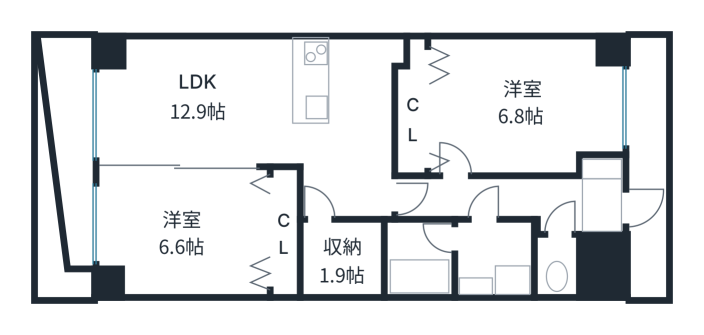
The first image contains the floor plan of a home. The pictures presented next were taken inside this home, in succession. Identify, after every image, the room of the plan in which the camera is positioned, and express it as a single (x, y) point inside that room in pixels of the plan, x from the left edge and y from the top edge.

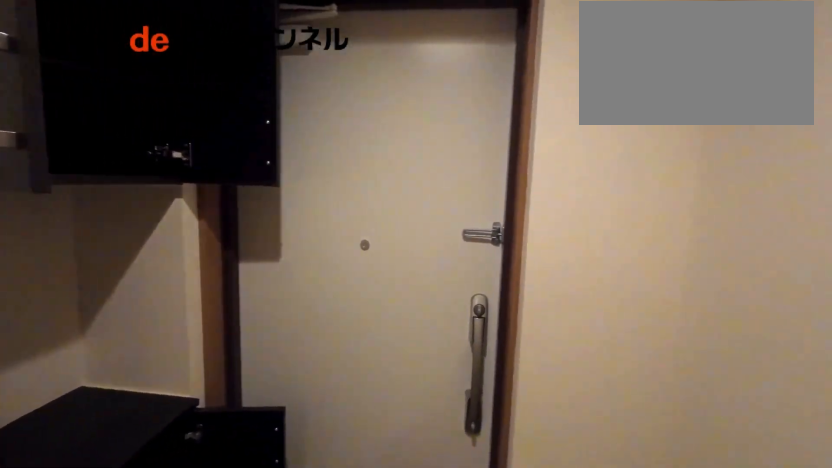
(601, 196)
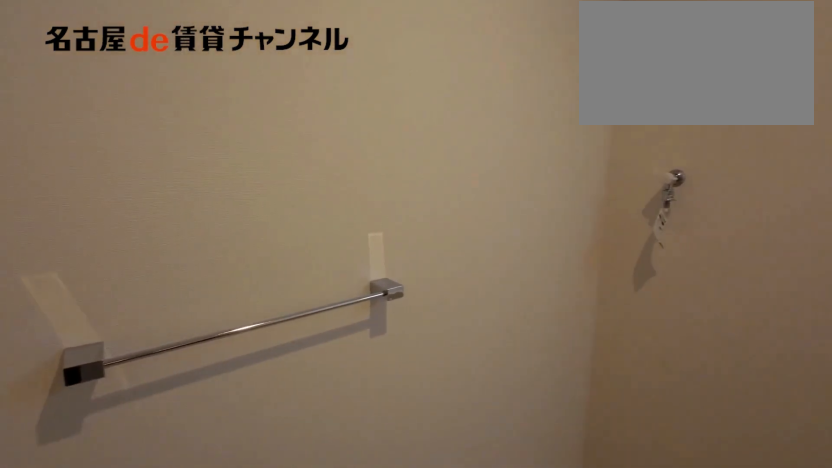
(495, 258)
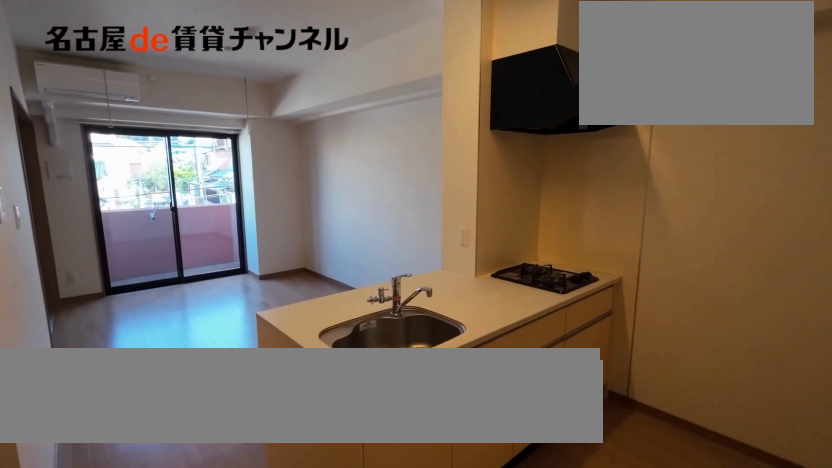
(350, 80)
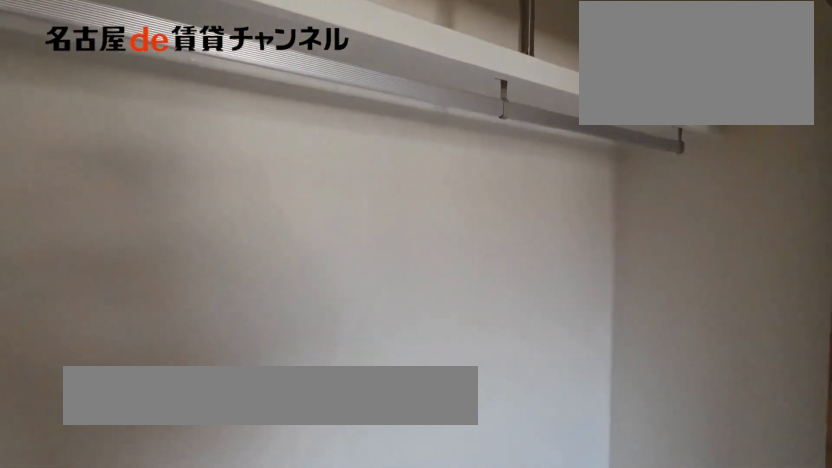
(284, 231)
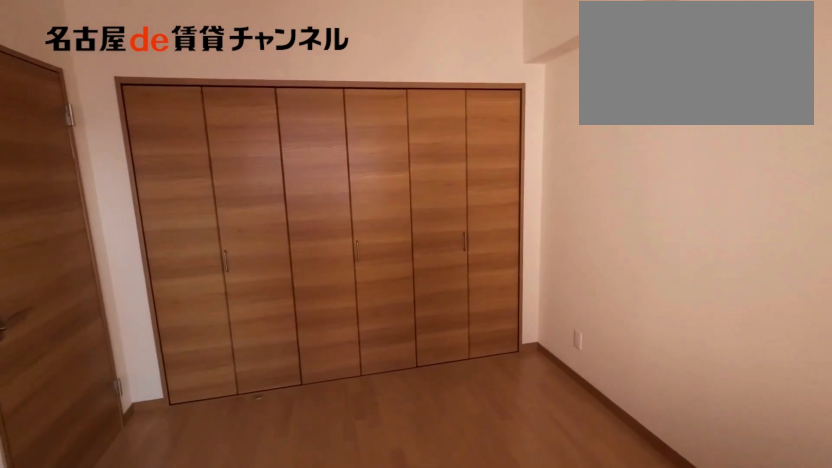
(521, 104)
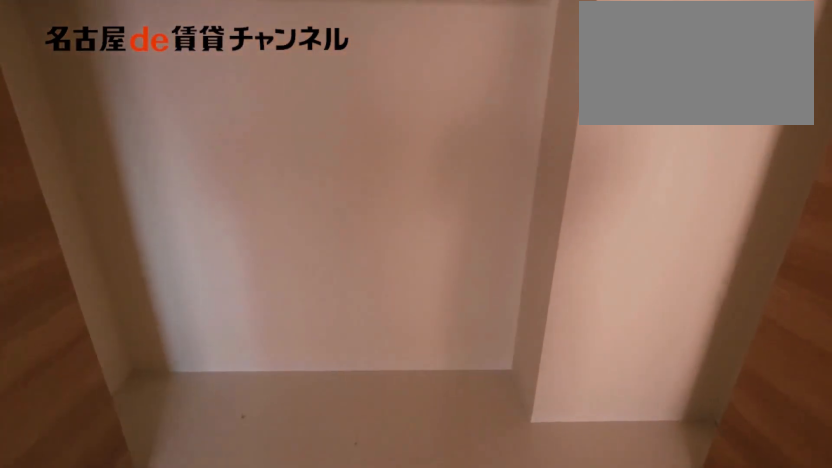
(412, 112)
